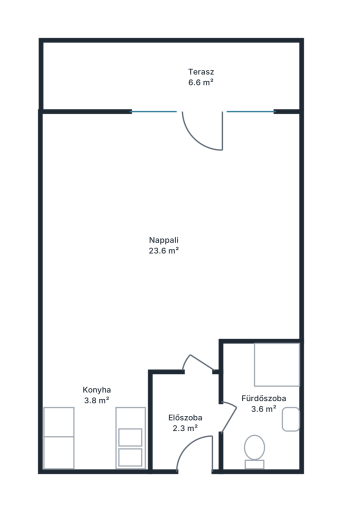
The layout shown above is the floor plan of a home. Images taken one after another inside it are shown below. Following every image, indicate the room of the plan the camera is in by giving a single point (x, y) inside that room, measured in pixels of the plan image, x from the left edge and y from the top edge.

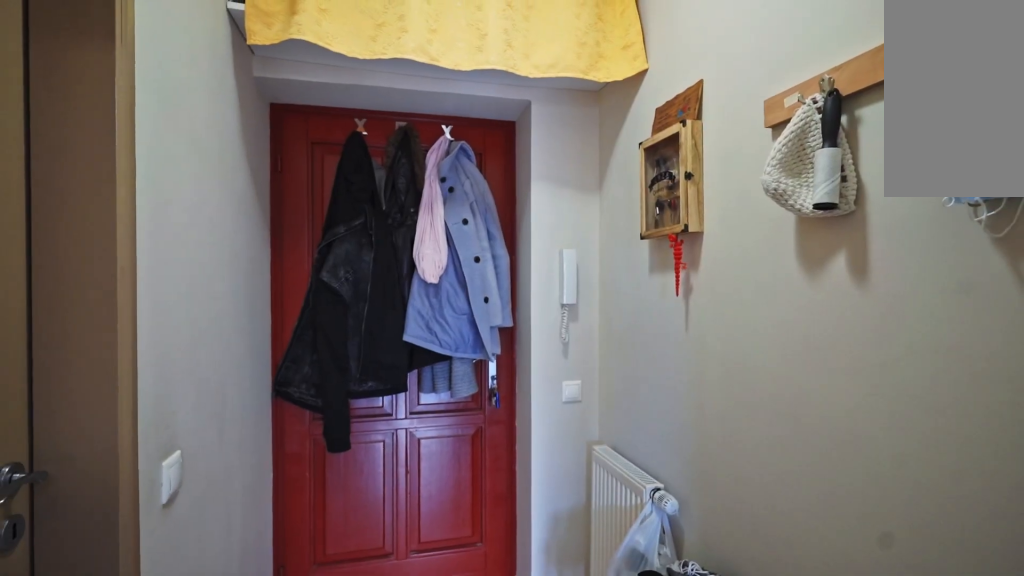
(188, 412)
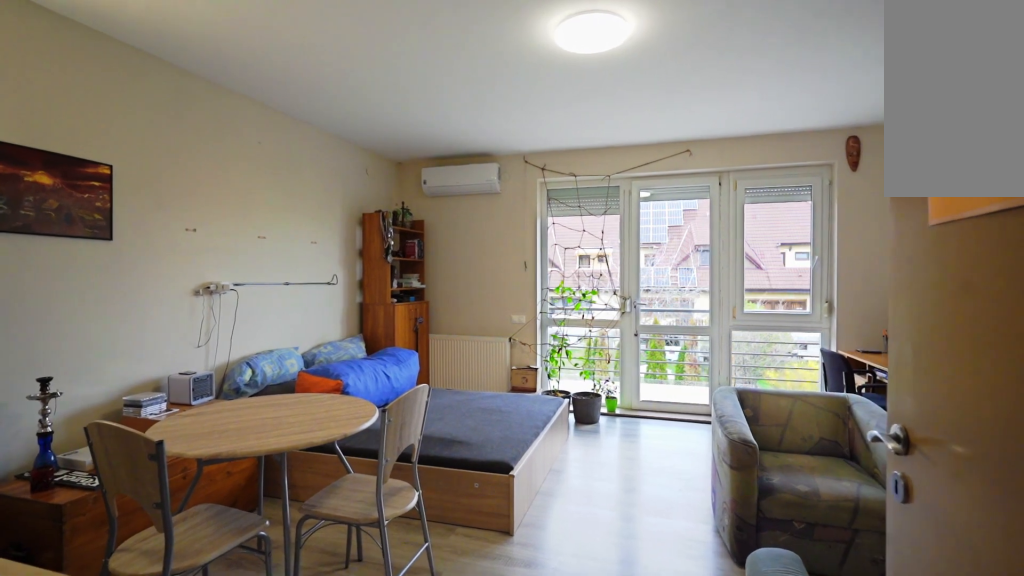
(165, 244)
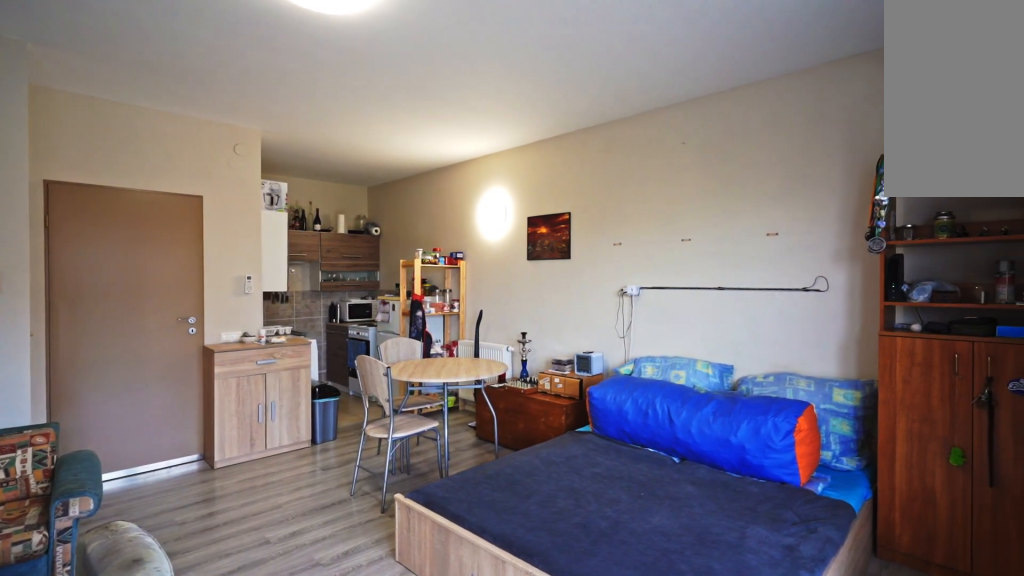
(165, 244)
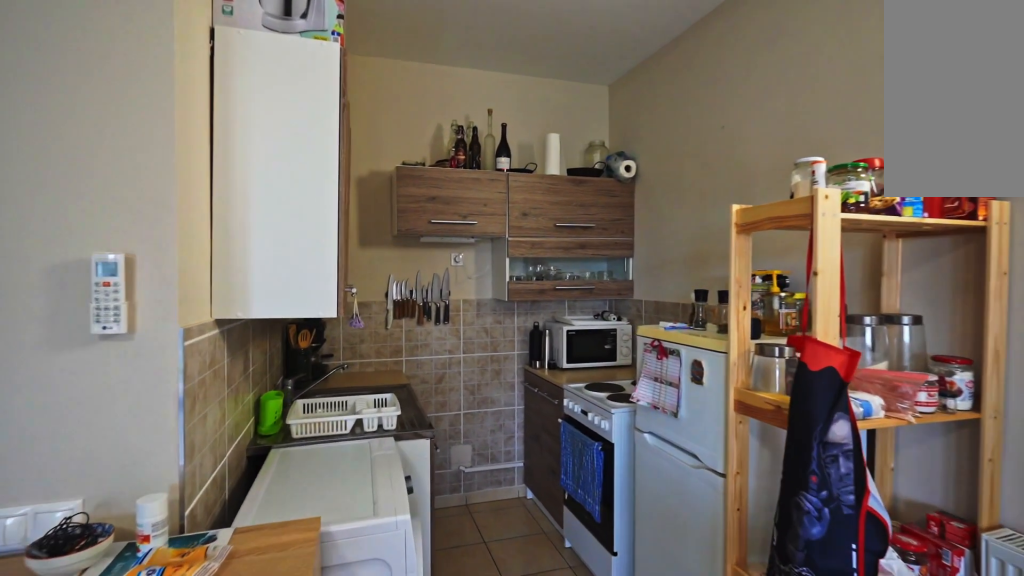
(95, 416)
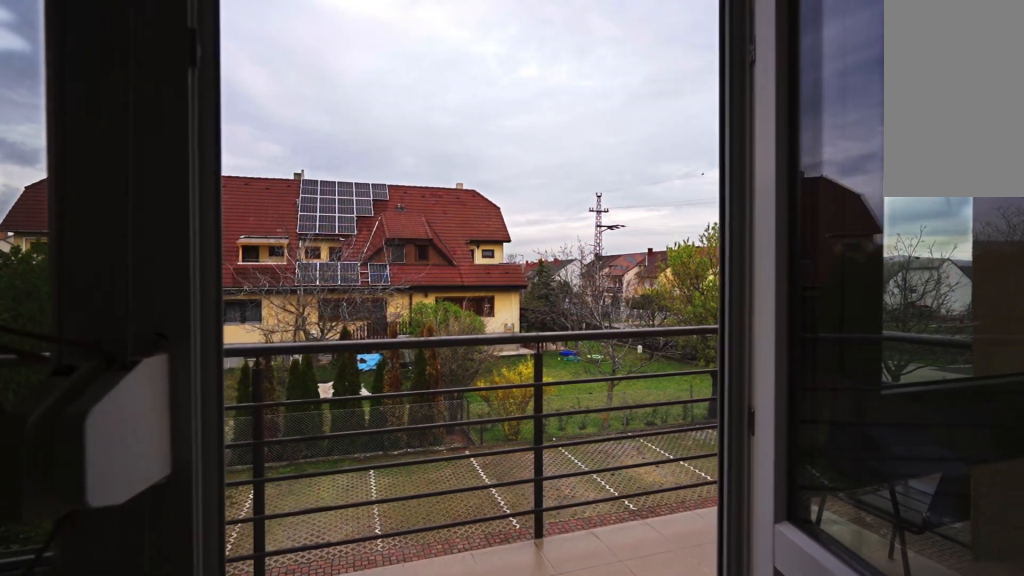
(206, 77)
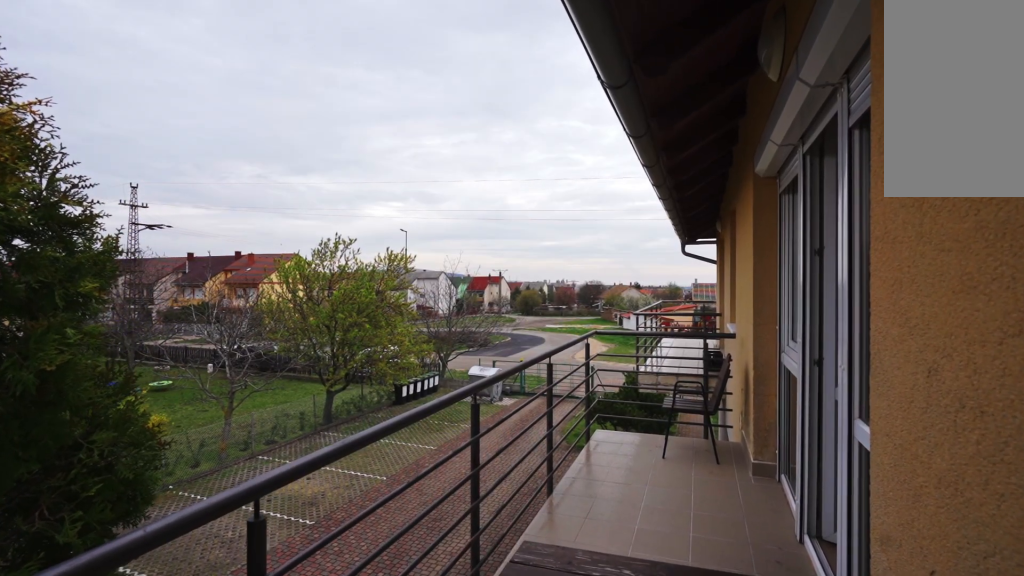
(206, 77)
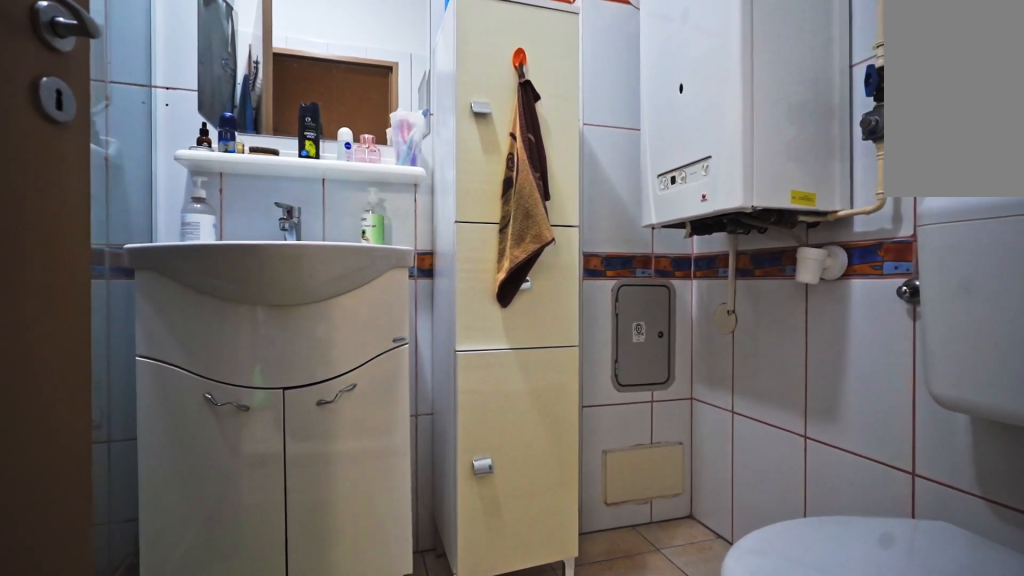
(262, 414)
